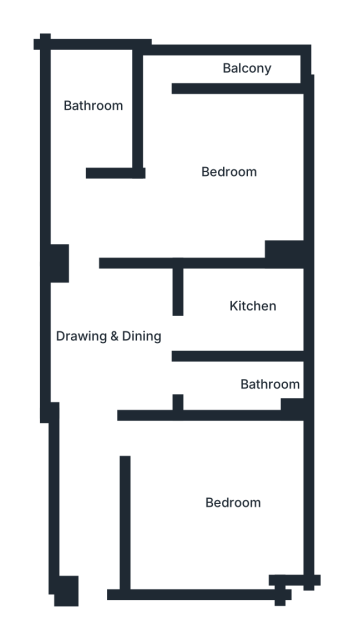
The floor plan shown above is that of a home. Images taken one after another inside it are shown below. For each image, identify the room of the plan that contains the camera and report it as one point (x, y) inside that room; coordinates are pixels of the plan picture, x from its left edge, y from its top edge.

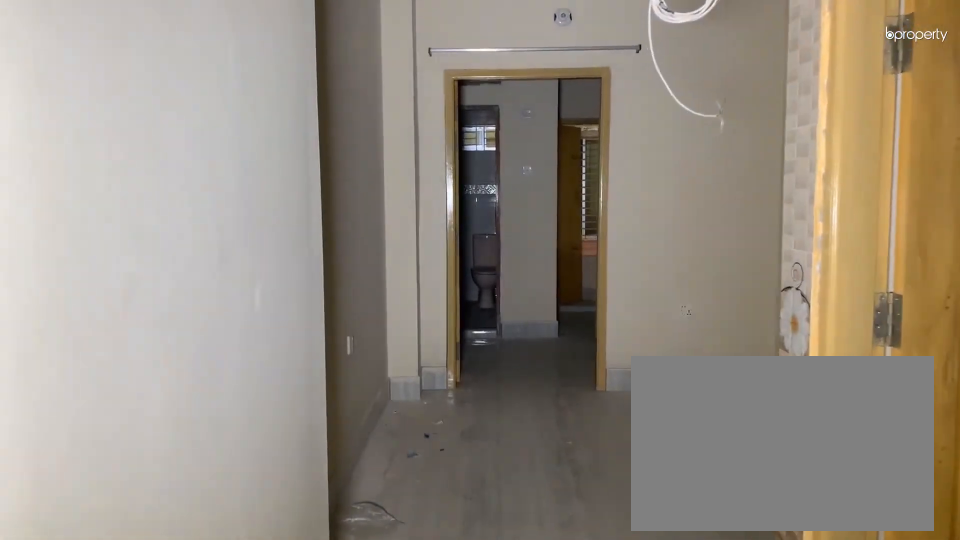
(92, 501)
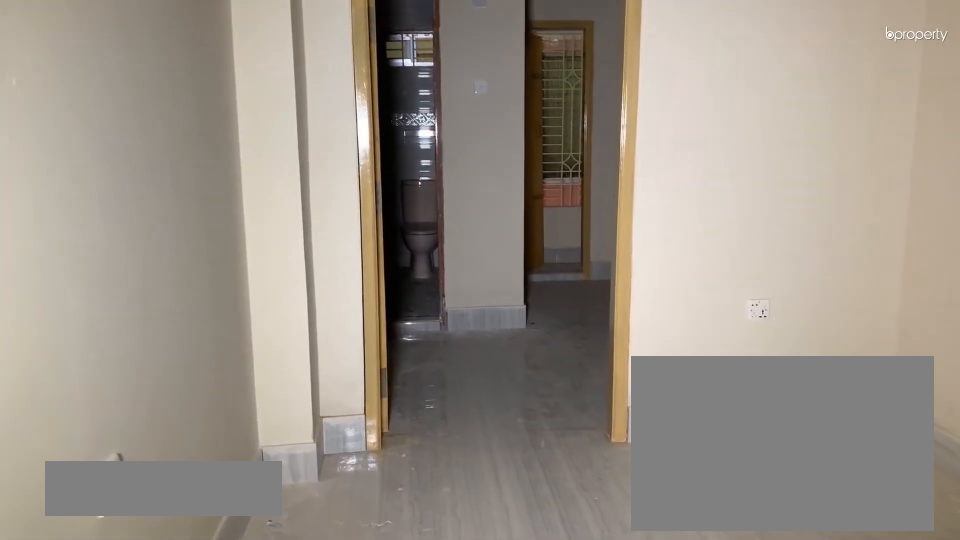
(98, 333)
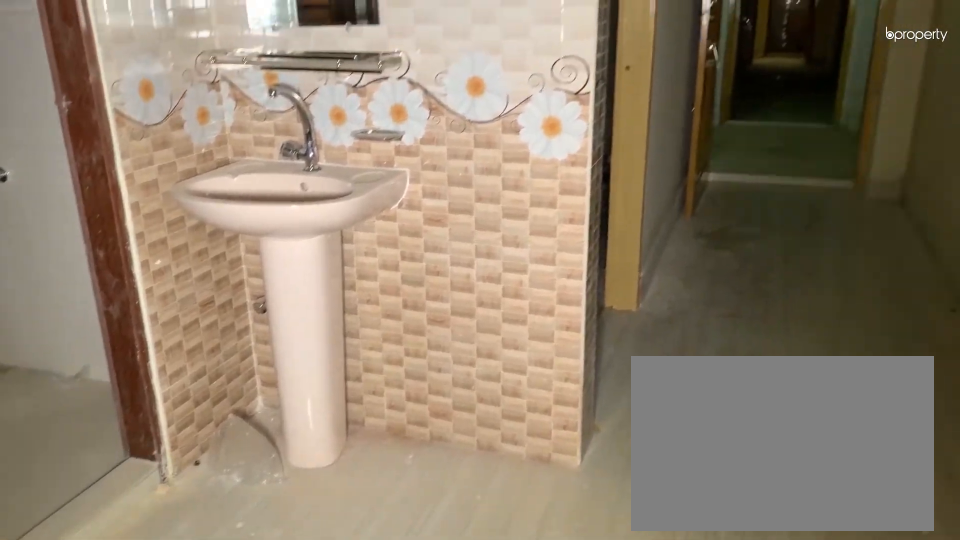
(98, 323)
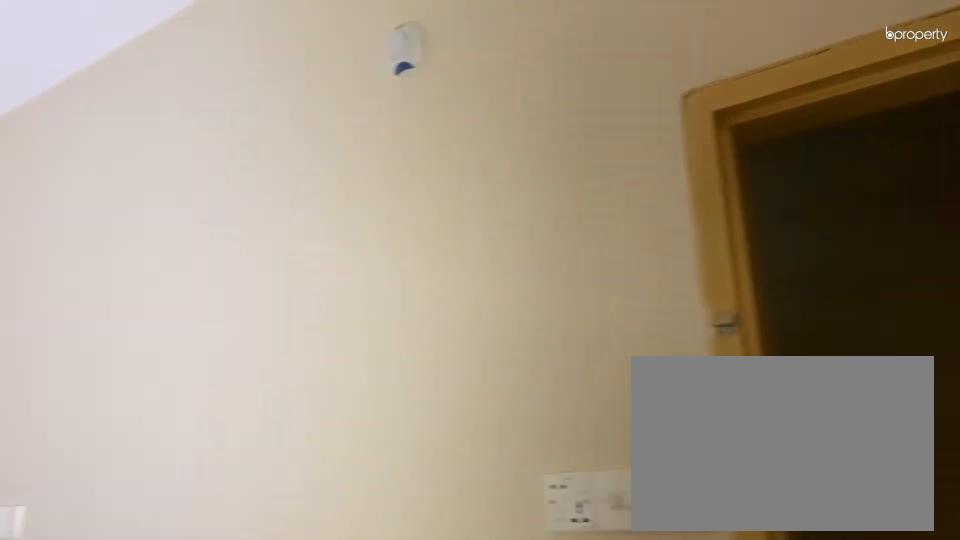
(215, 507)
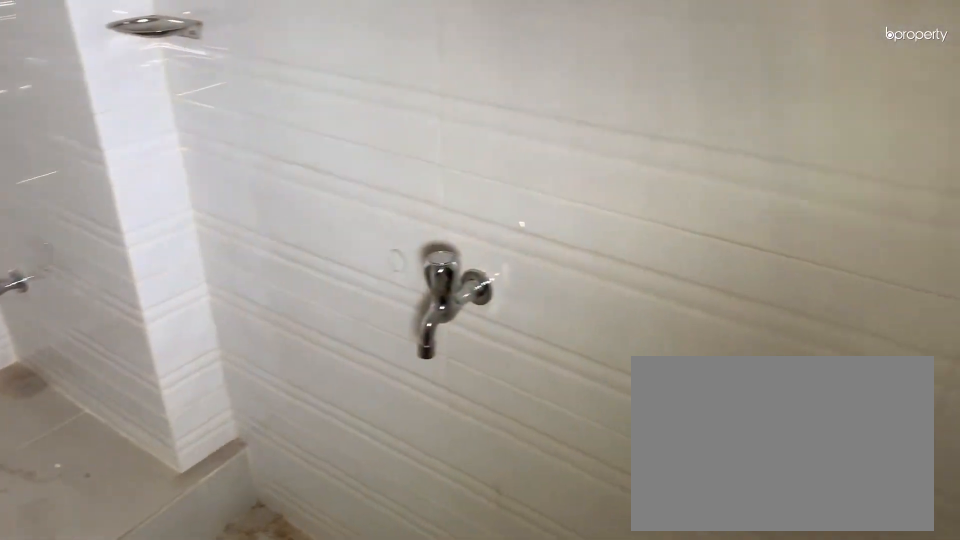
(249, 389)
